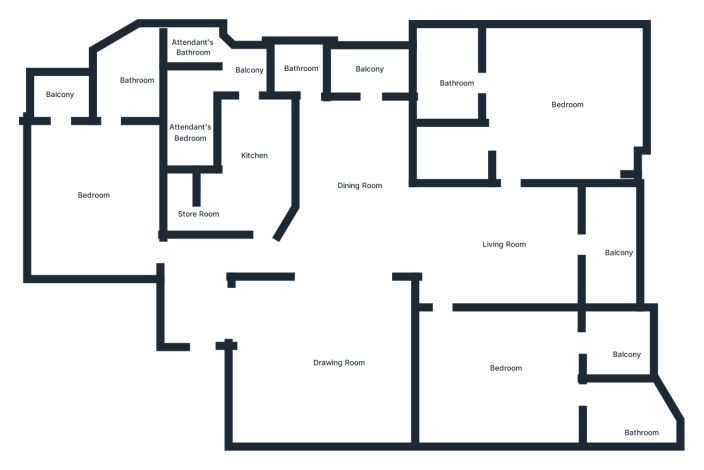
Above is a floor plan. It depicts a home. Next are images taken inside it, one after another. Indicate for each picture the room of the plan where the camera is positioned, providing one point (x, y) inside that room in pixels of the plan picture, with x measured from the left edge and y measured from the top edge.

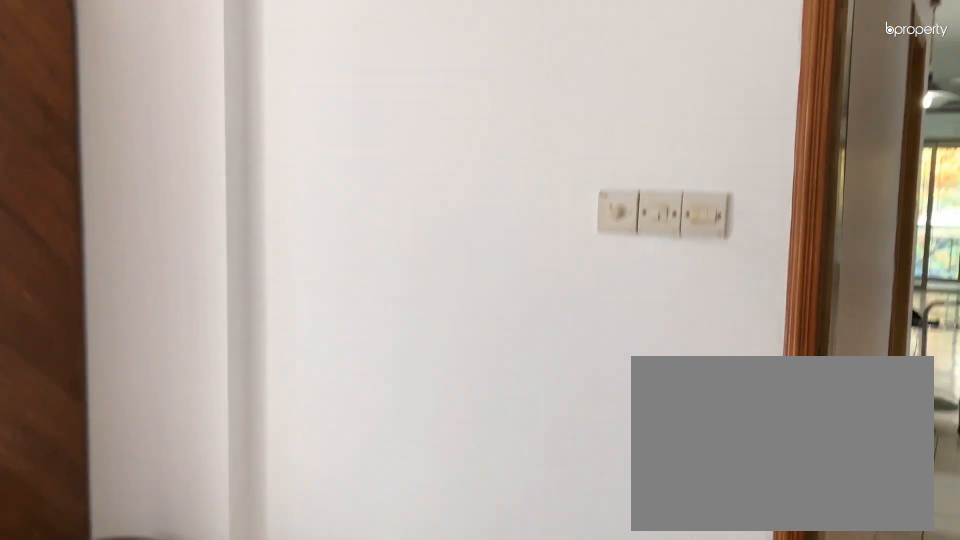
(99, 176)
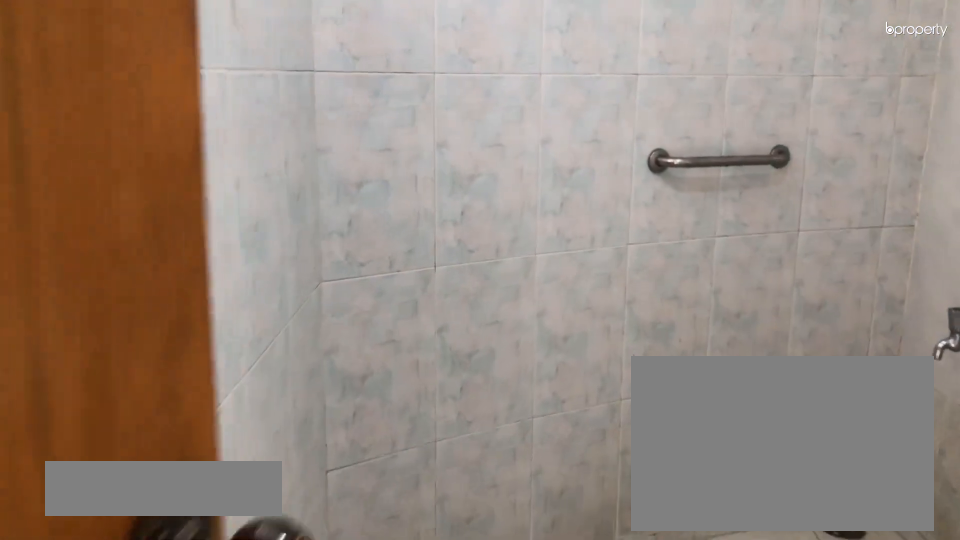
(130, 66)
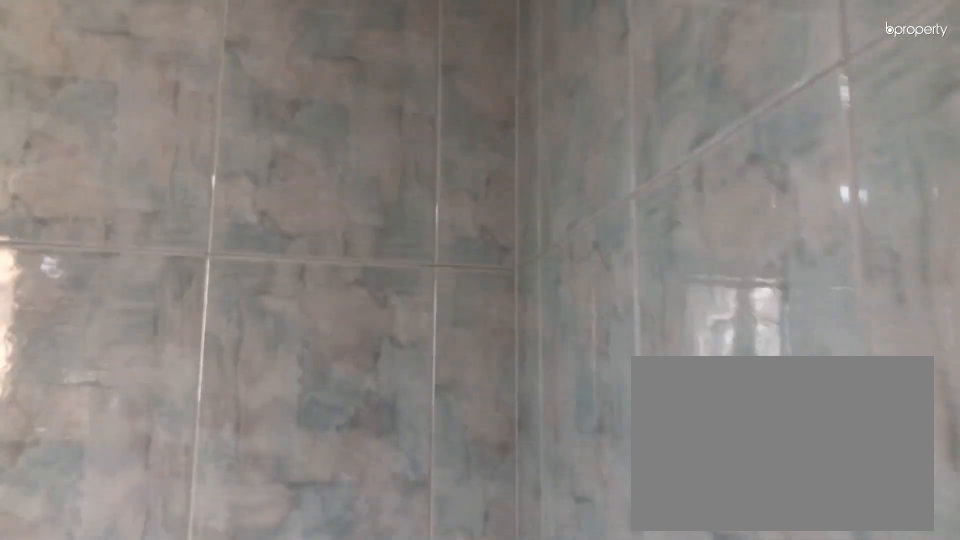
(122, 72)
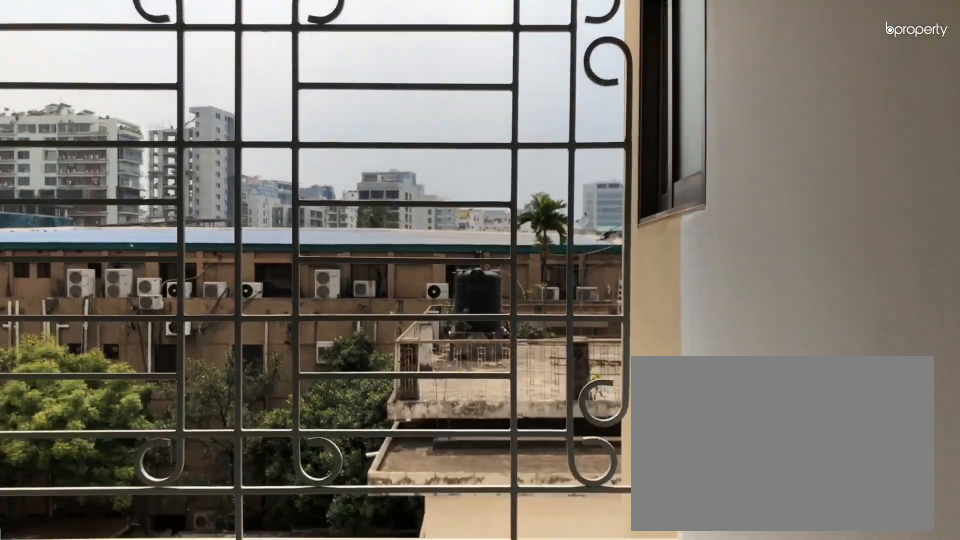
(67, 95)
